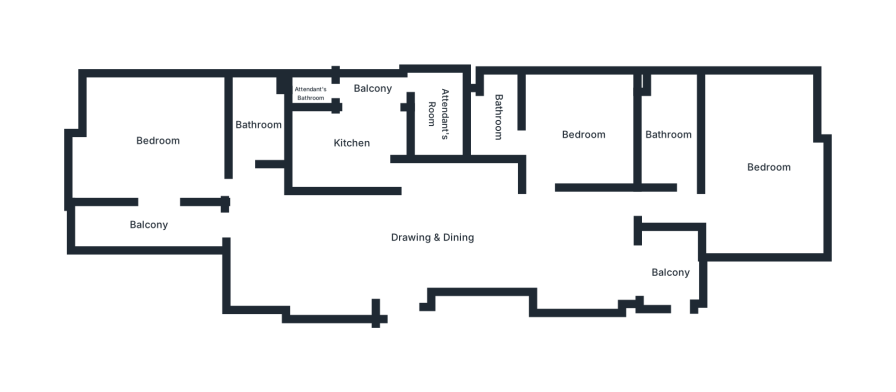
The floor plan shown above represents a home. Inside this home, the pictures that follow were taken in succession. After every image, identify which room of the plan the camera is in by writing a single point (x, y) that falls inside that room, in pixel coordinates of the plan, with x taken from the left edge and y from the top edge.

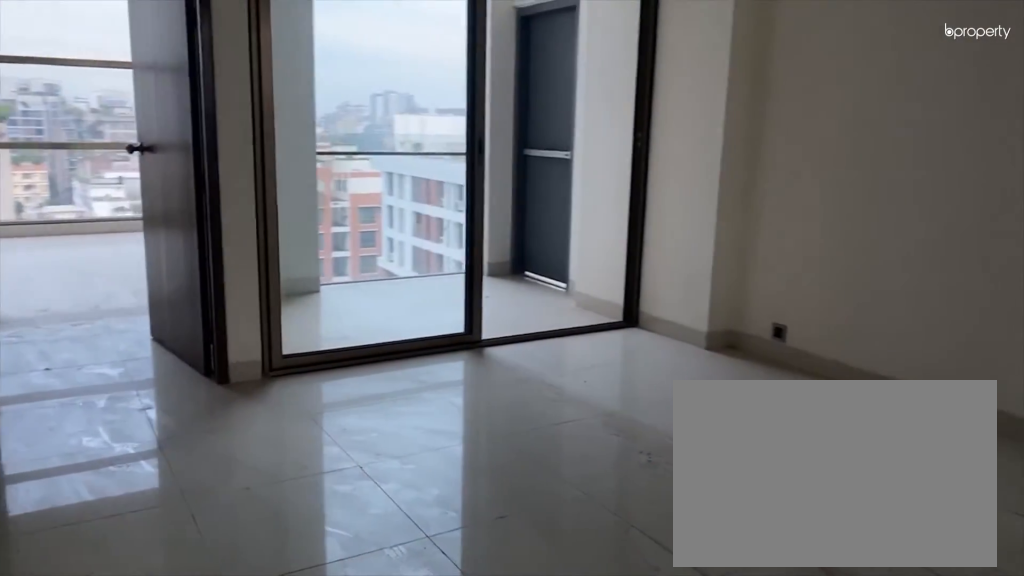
(564, 246)
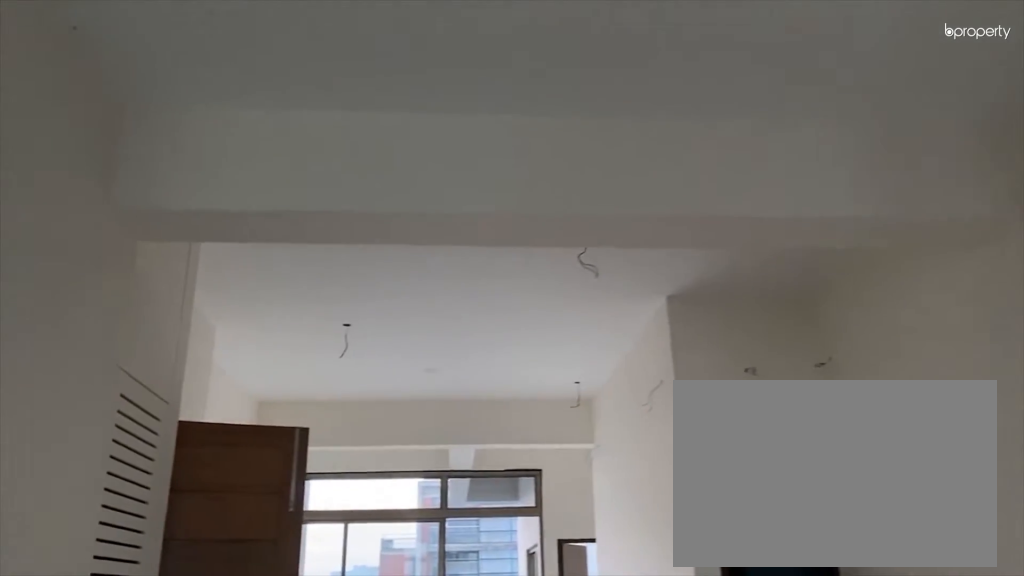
(564, 246)
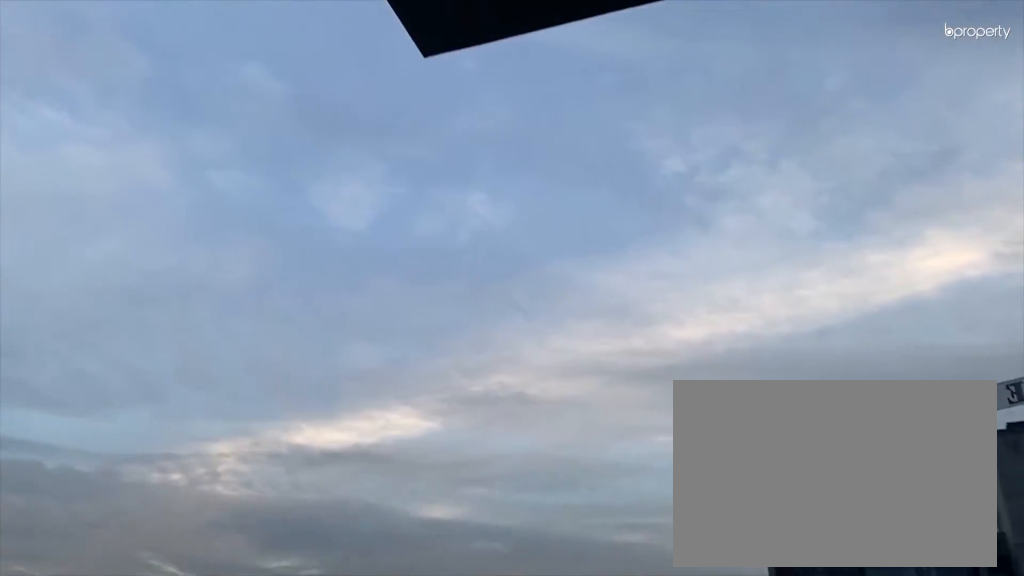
(148, 225)
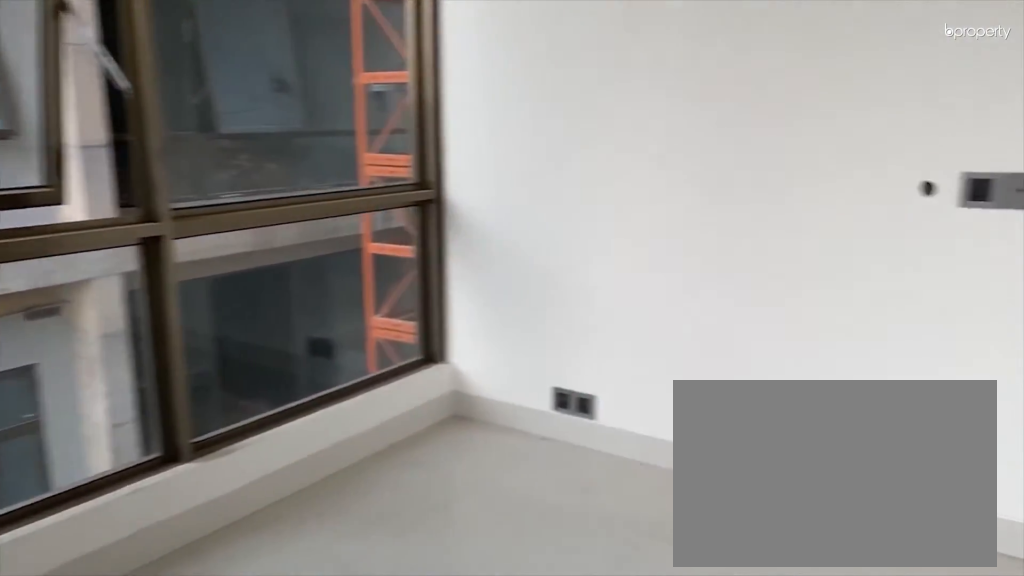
(158, 140)
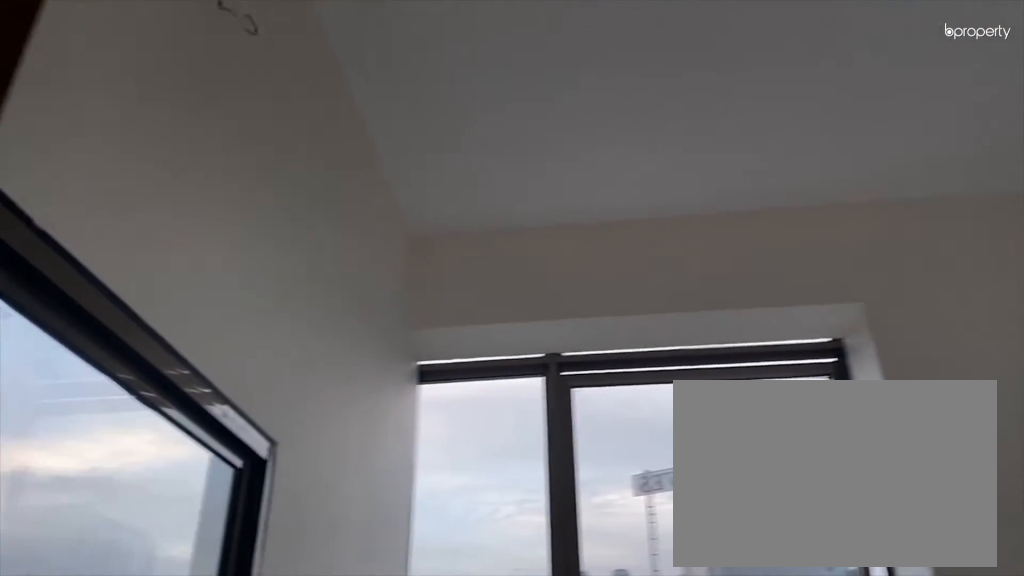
(158, 140)
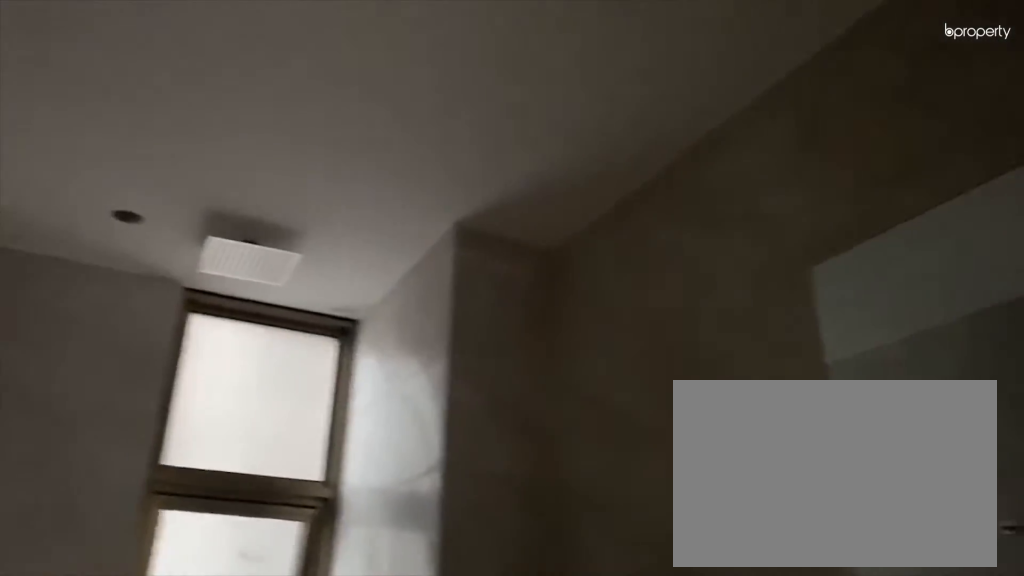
(257, 131)
